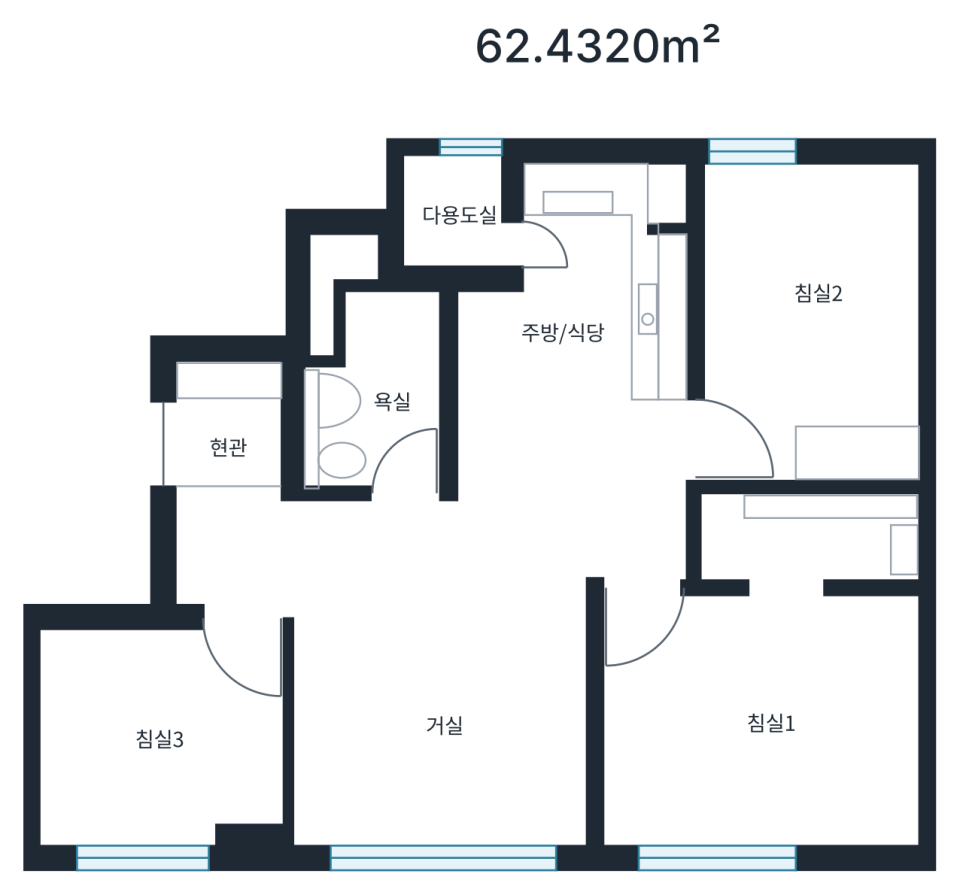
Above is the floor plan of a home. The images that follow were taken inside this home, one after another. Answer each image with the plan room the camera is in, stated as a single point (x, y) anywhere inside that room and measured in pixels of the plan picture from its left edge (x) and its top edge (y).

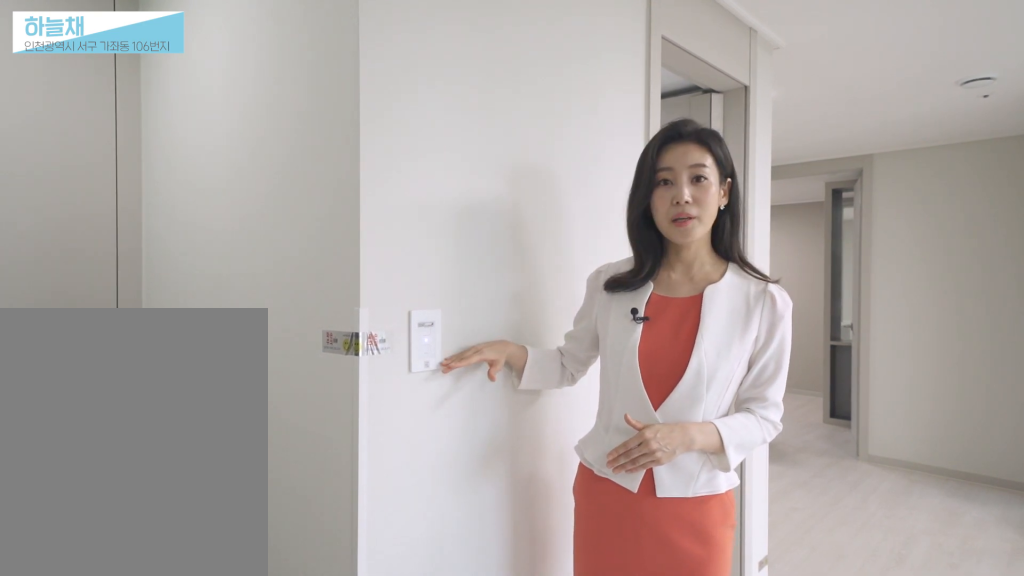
(249, 562)
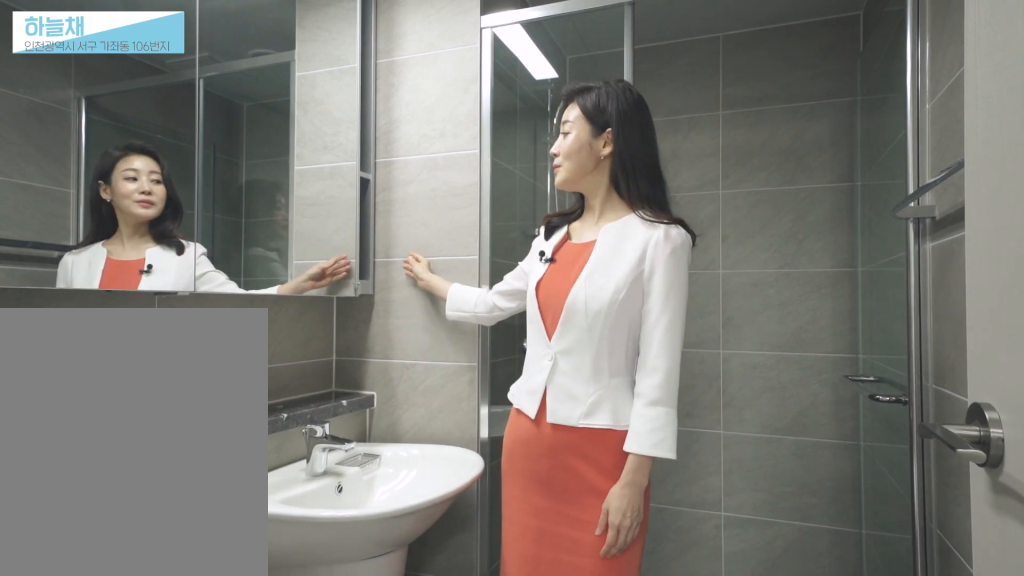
(385, 391)
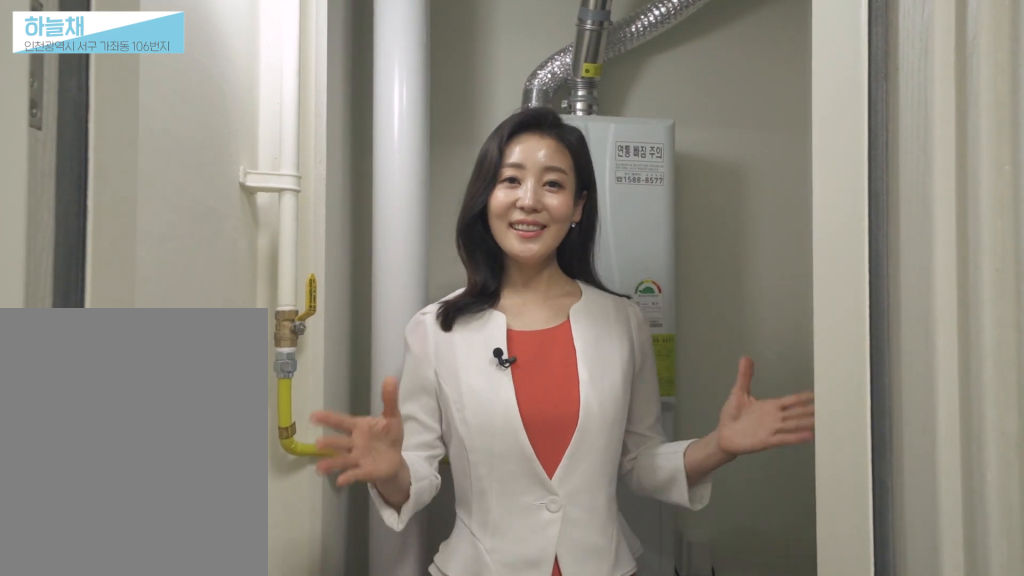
(445, 212)
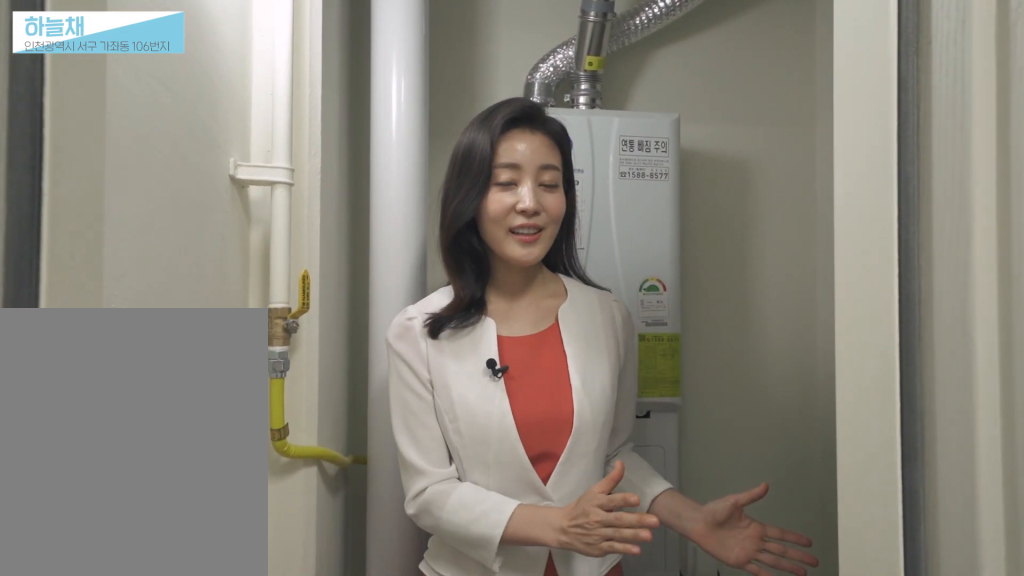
(445, 212)
